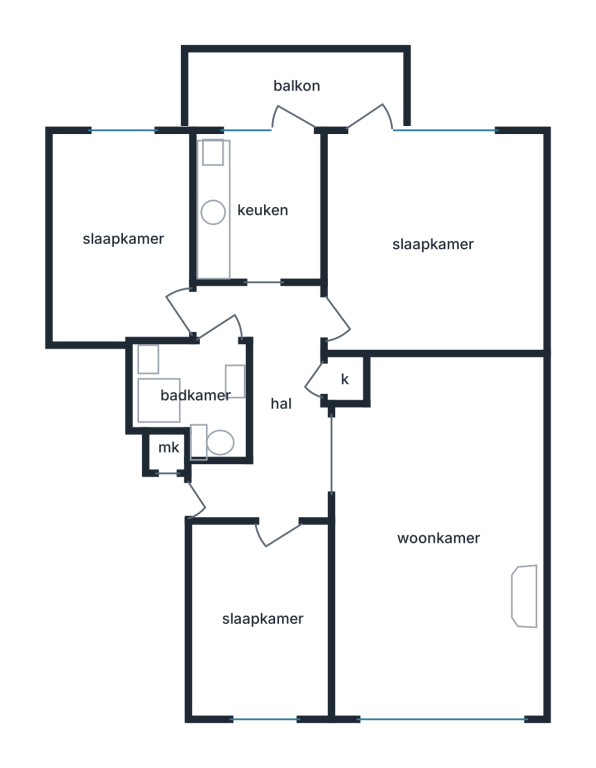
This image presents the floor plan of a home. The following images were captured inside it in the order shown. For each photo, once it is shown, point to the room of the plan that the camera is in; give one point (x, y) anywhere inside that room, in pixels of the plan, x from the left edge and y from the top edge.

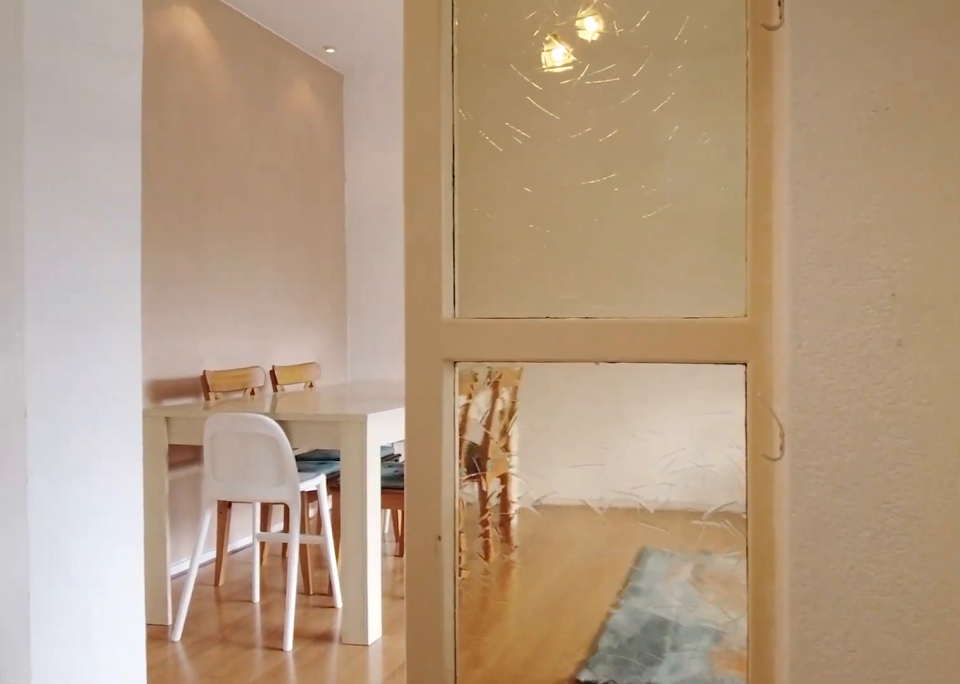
(271, 402)
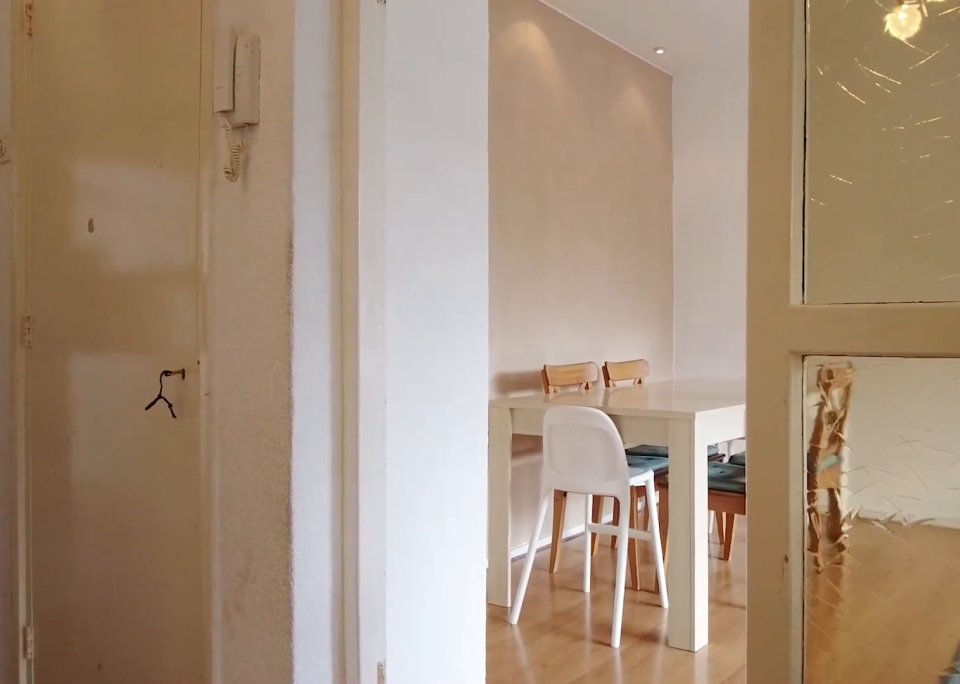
(271, 402)
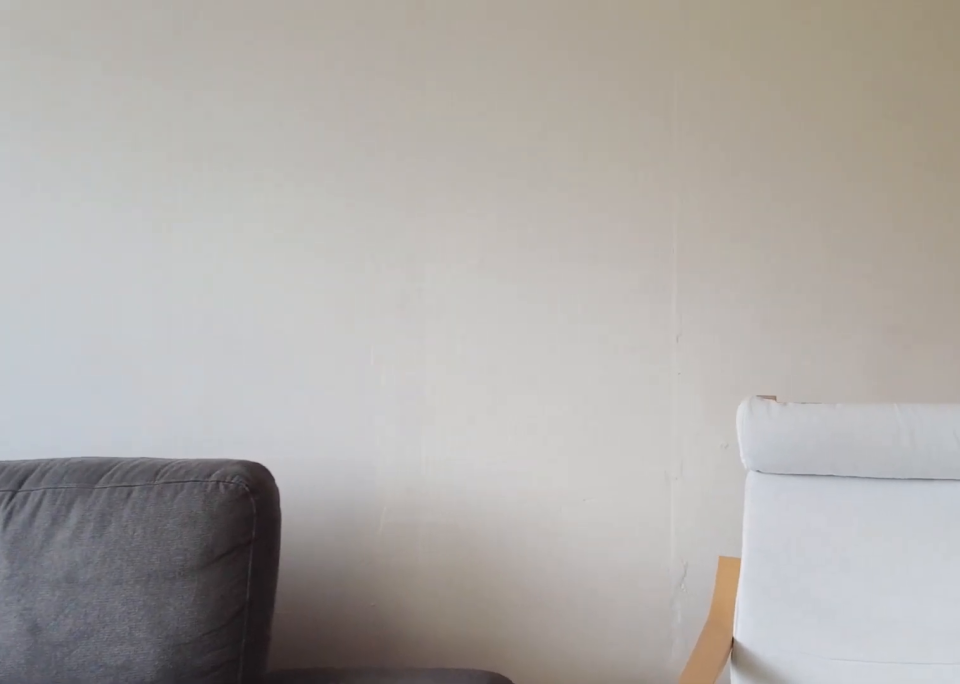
(437, 536)
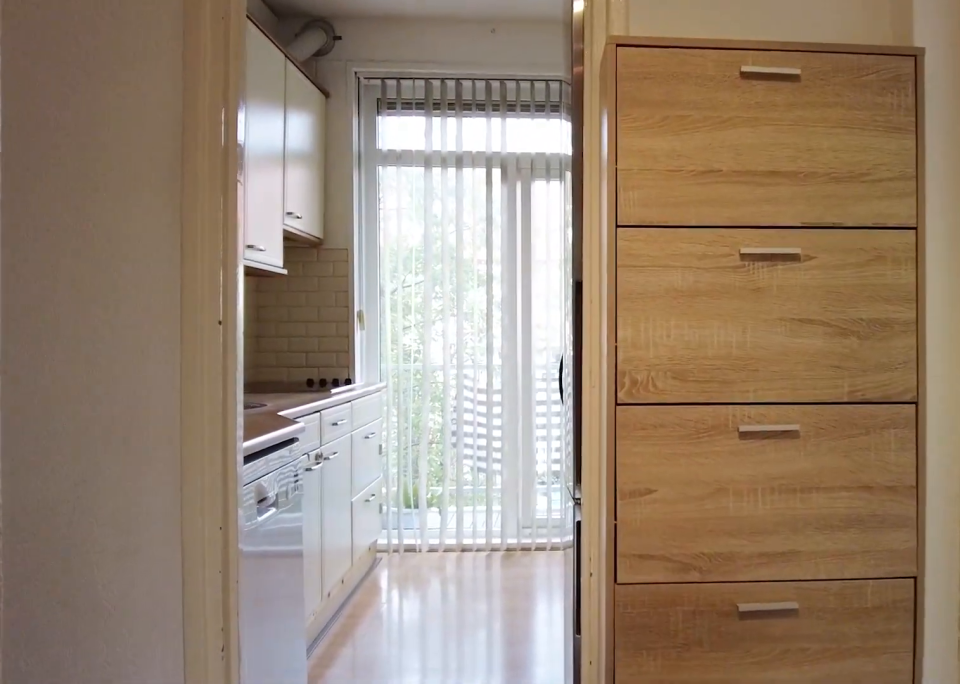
(271, 402)
